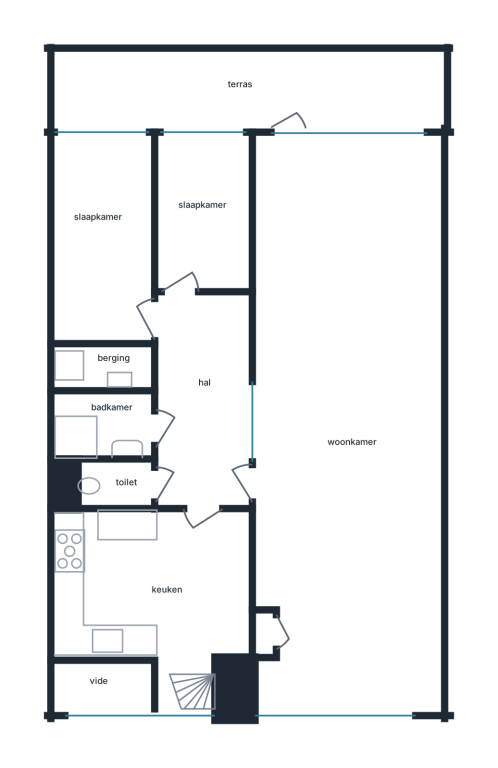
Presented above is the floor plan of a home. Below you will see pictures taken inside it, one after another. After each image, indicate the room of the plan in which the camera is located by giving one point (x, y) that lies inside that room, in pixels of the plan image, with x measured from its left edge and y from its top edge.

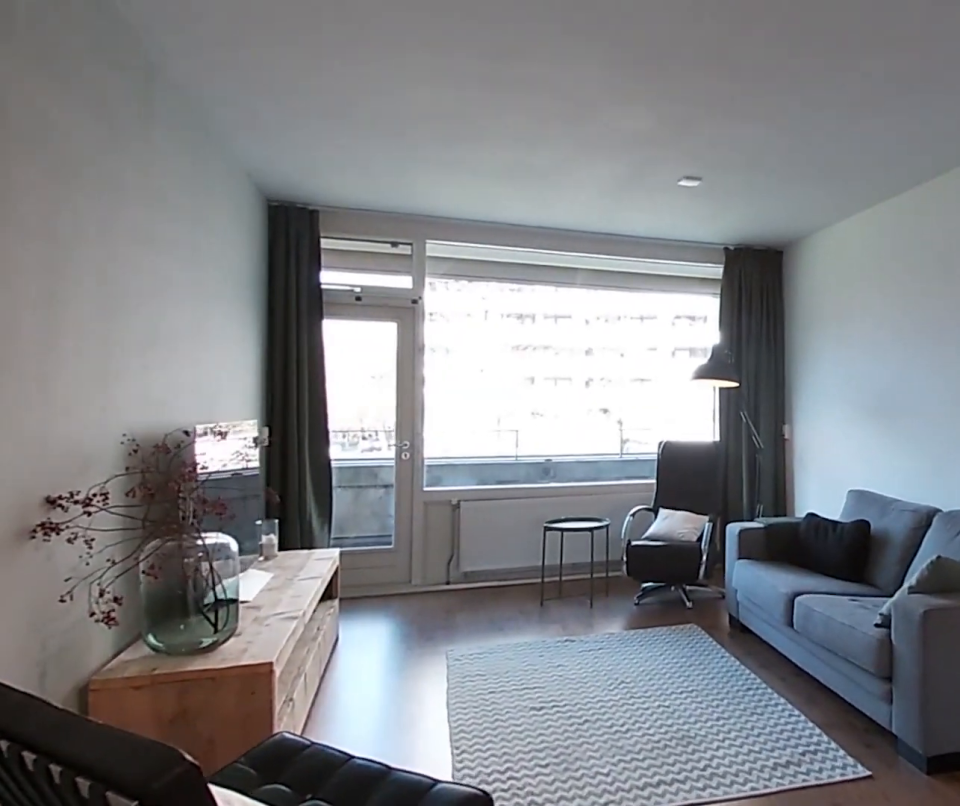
(359, 279)
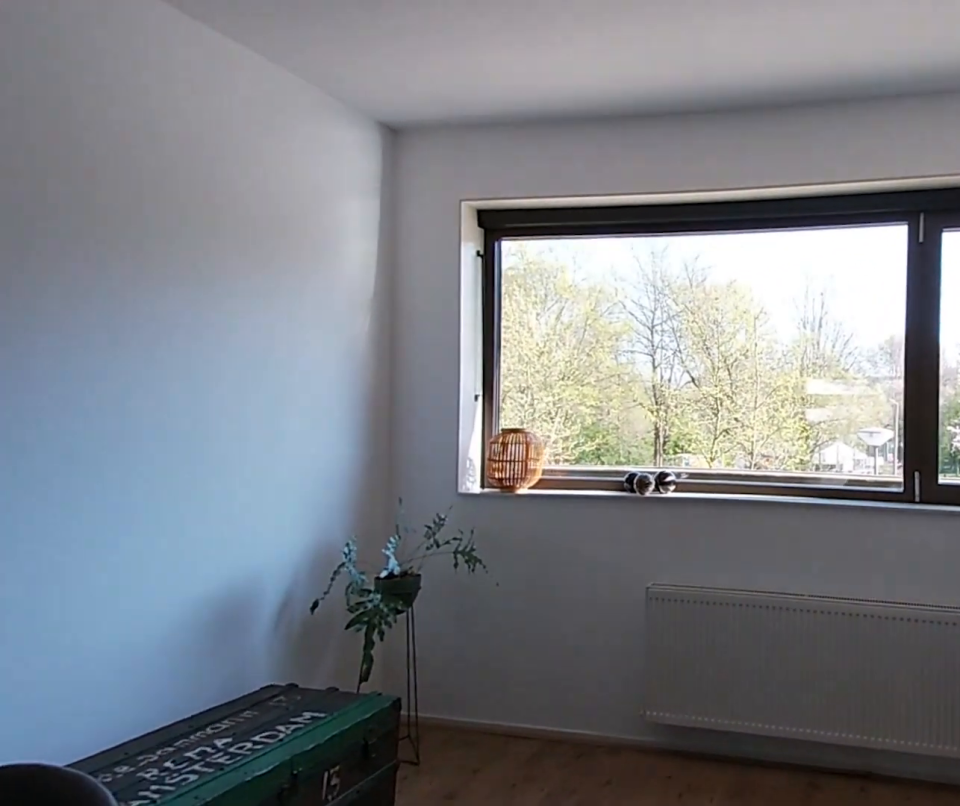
(359, 279)
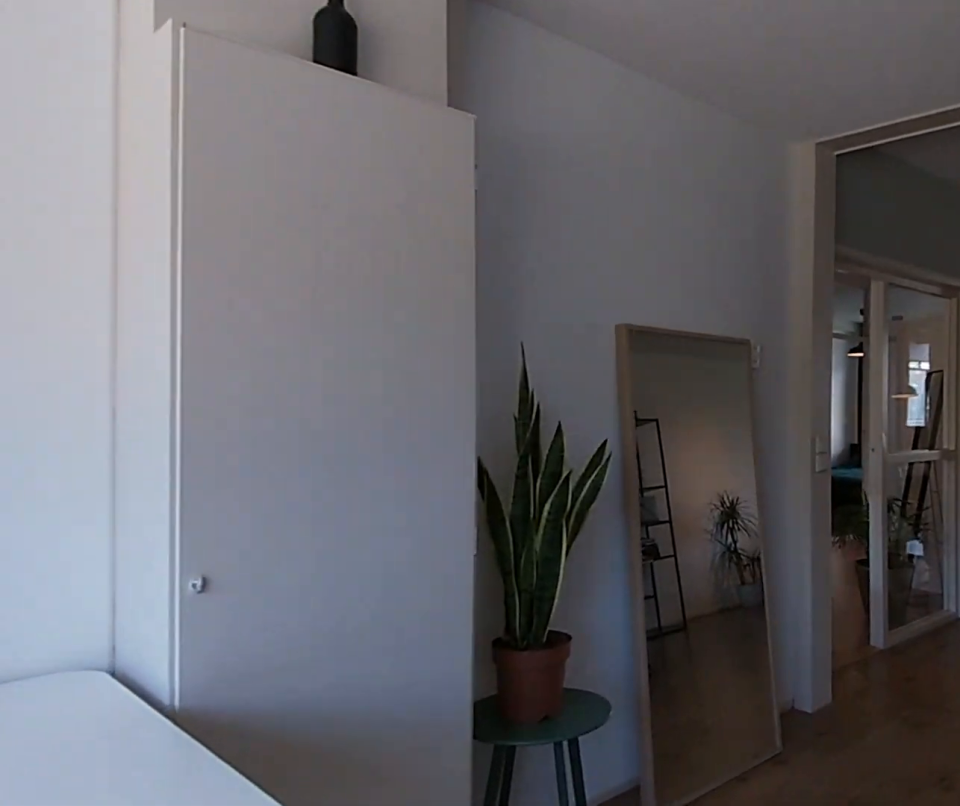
(359, 279)
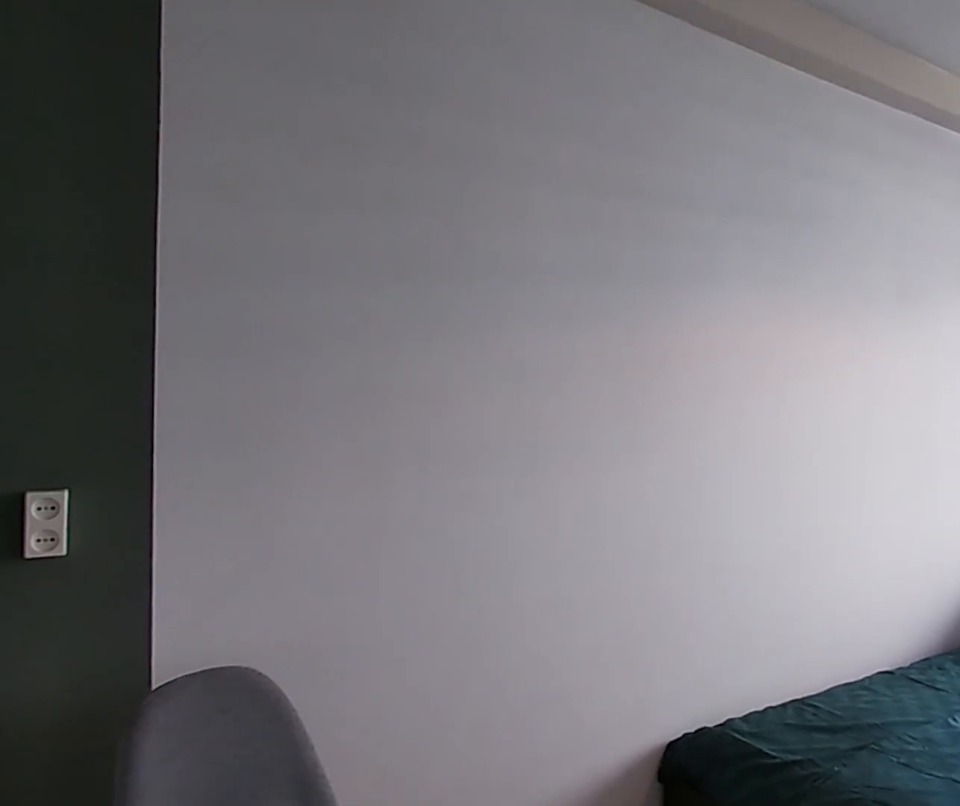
(105, 240)
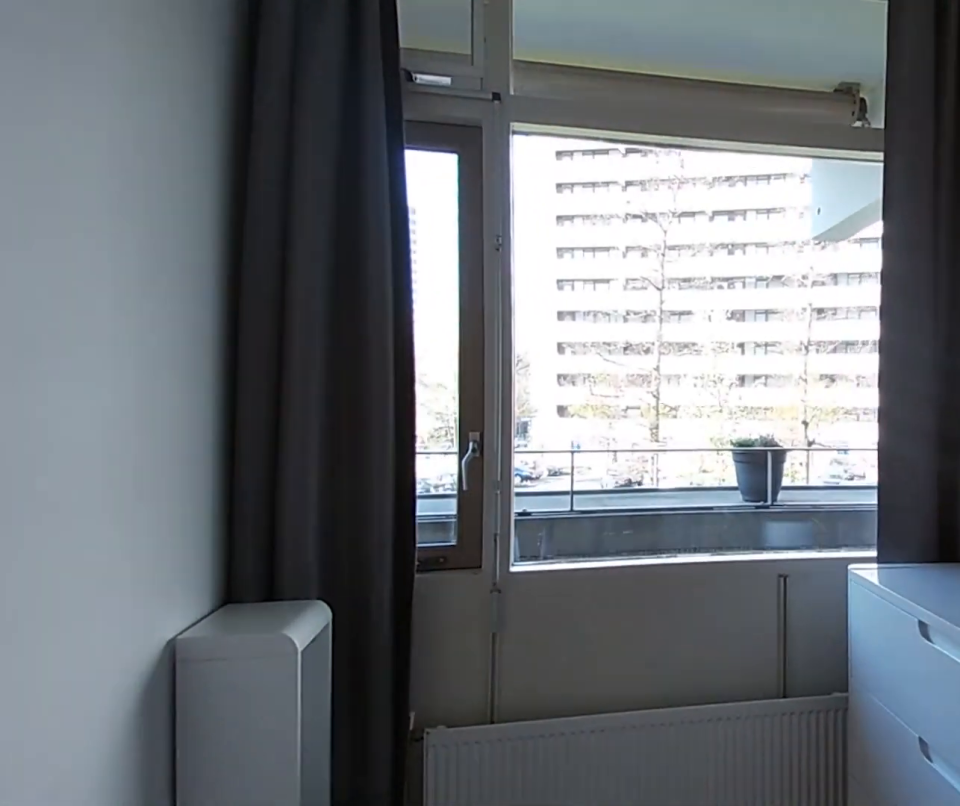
(202, 214)
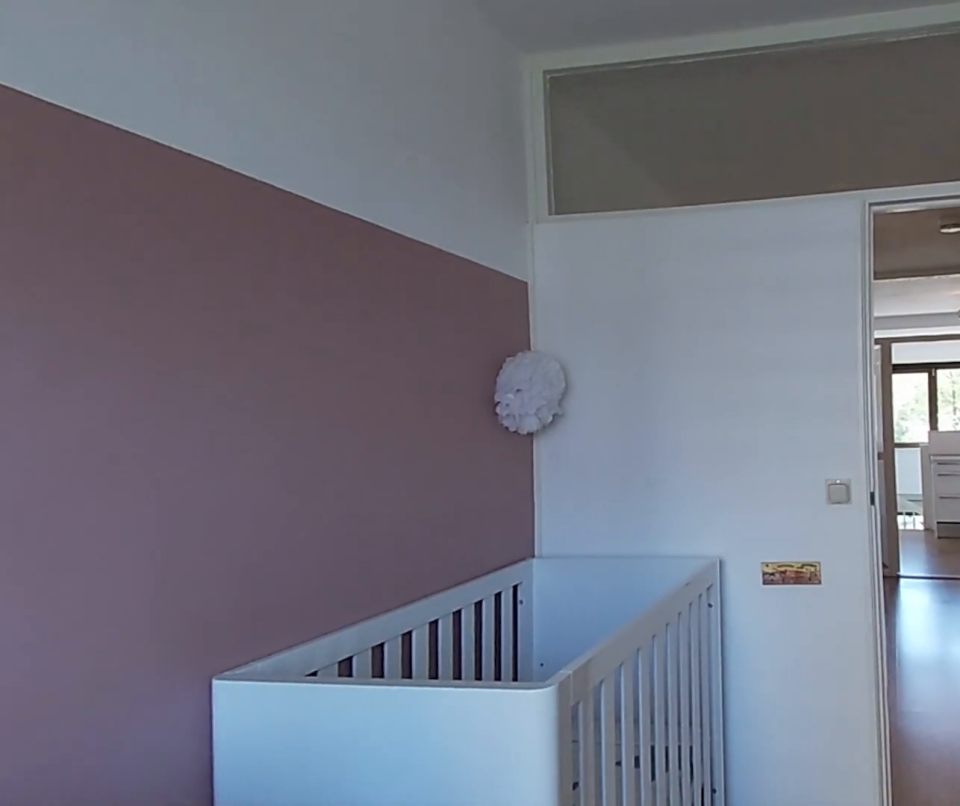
(202, 214)
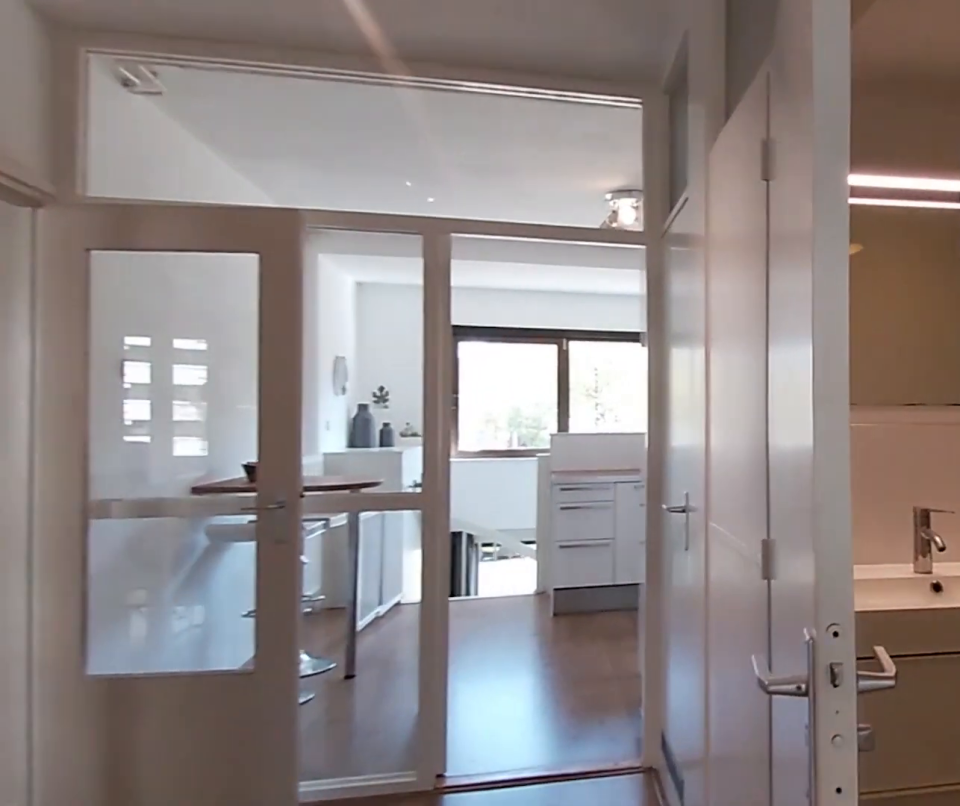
(203, 400)
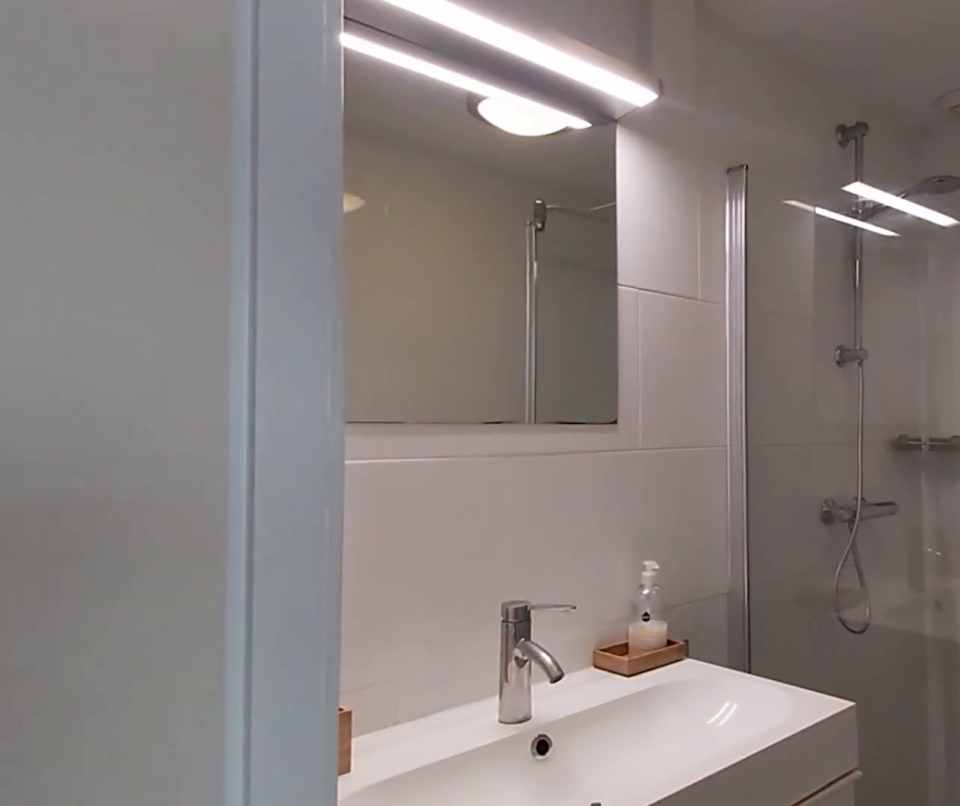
(107, 426)
